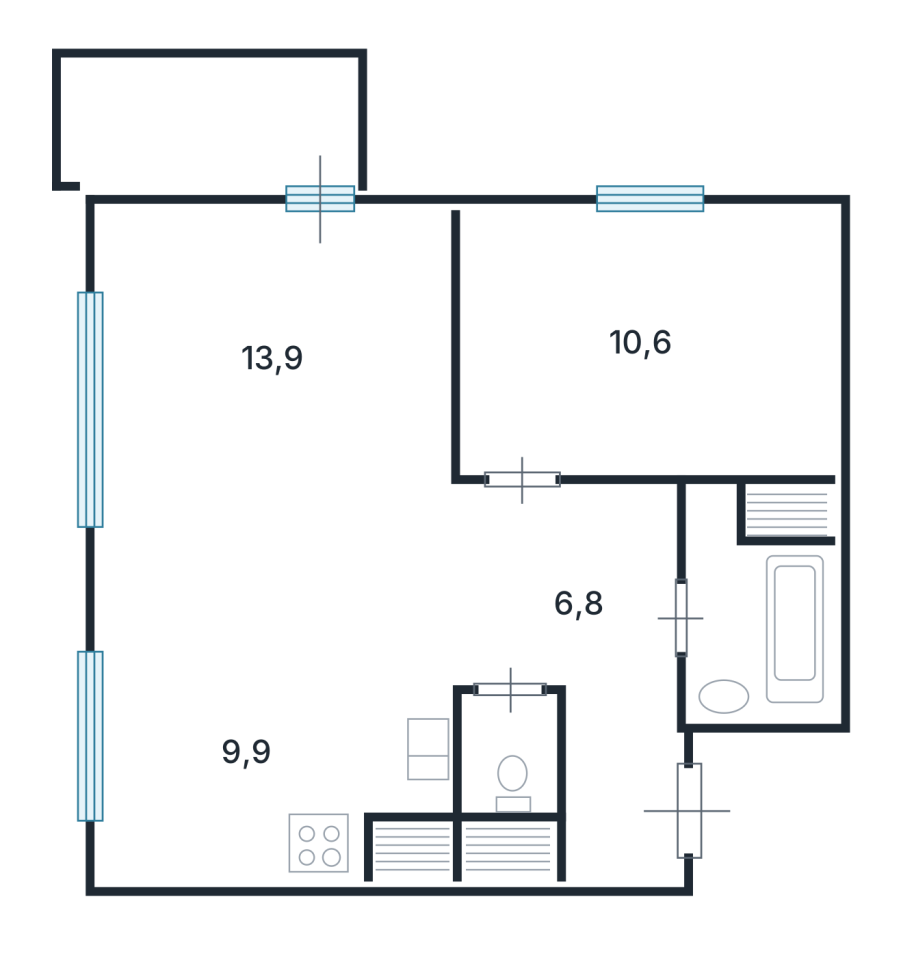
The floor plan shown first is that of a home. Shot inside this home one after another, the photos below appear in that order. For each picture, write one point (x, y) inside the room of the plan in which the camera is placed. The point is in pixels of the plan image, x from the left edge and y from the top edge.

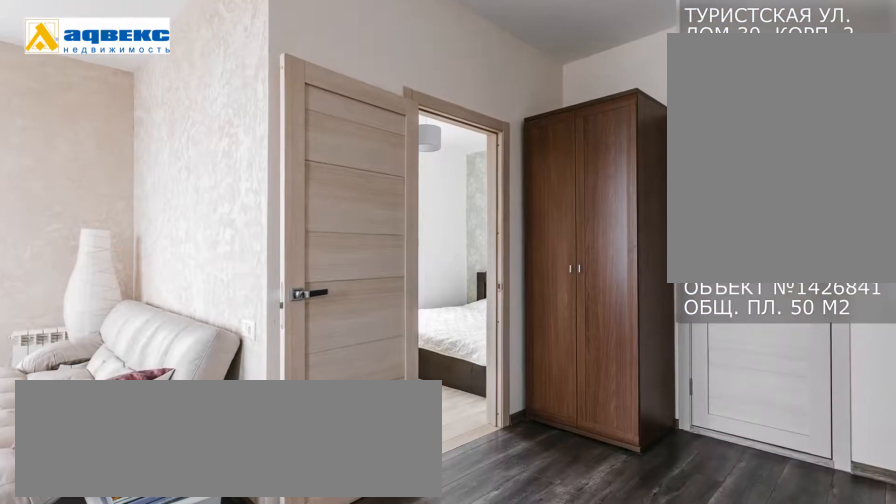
(583, 590)
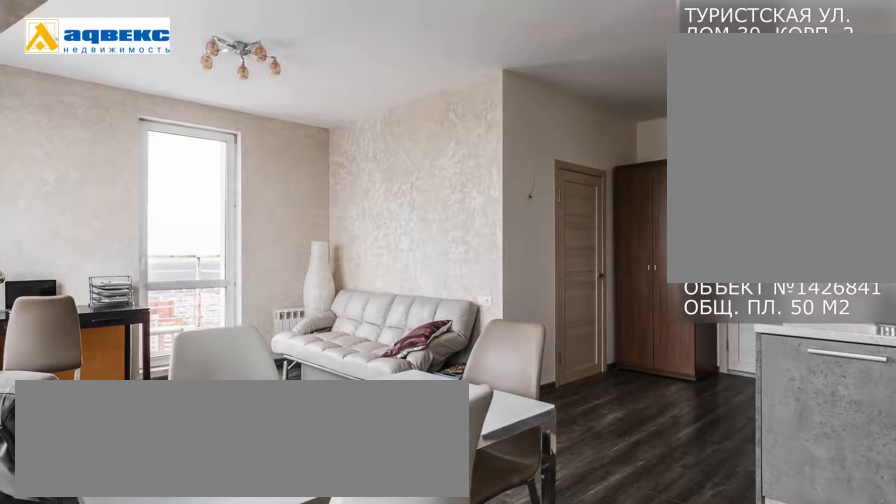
(284, 369)
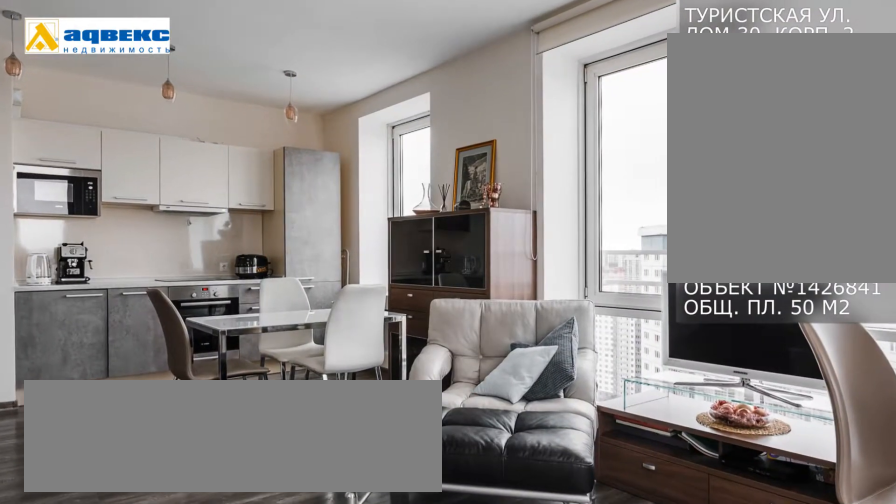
(284, 369)
